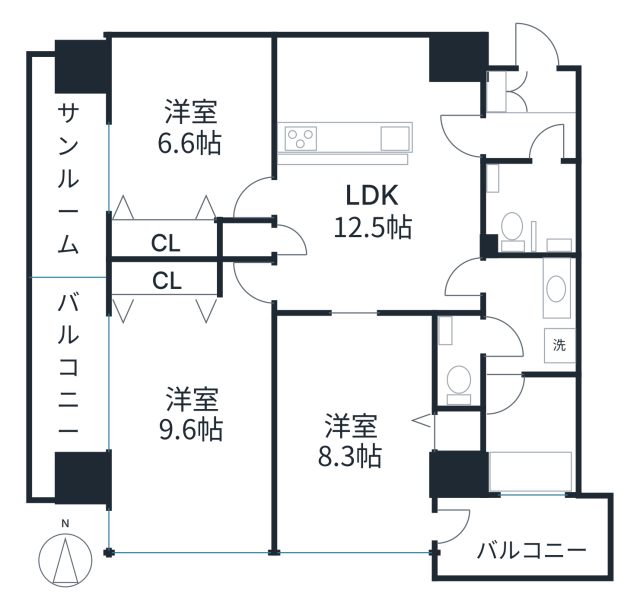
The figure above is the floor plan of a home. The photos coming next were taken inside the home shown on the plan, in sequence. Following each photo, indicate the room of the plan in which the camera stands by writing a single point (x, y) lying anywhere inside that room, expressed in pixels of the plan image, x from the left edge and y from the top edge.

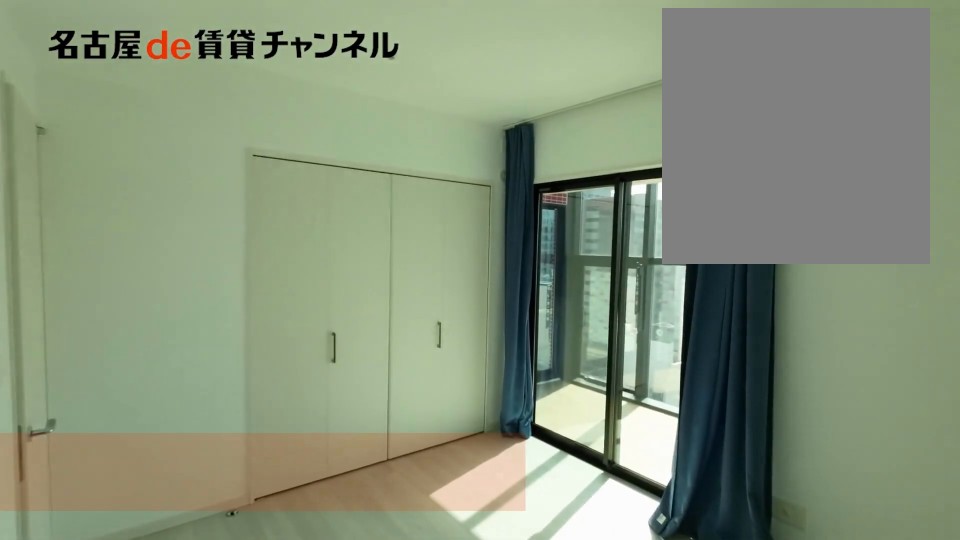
(192, 128)
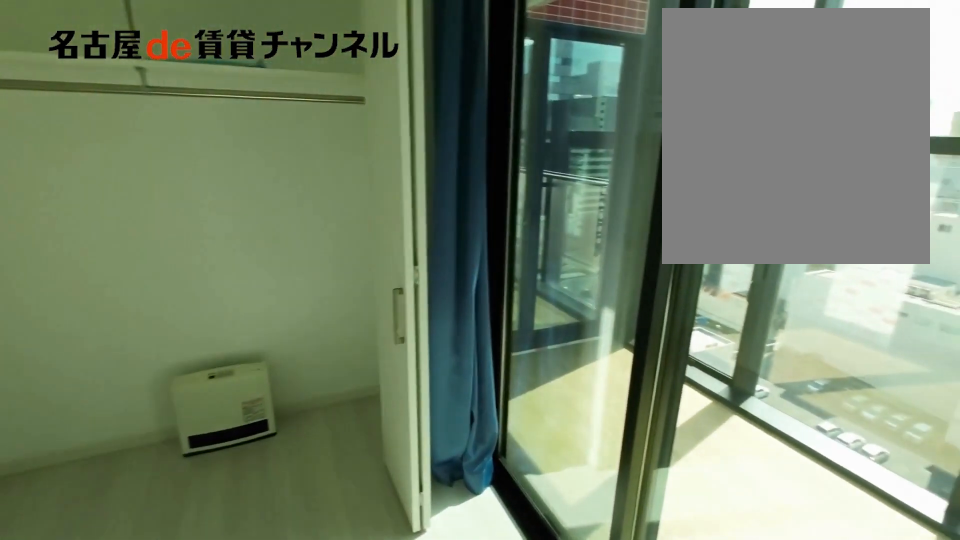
(191, 127)
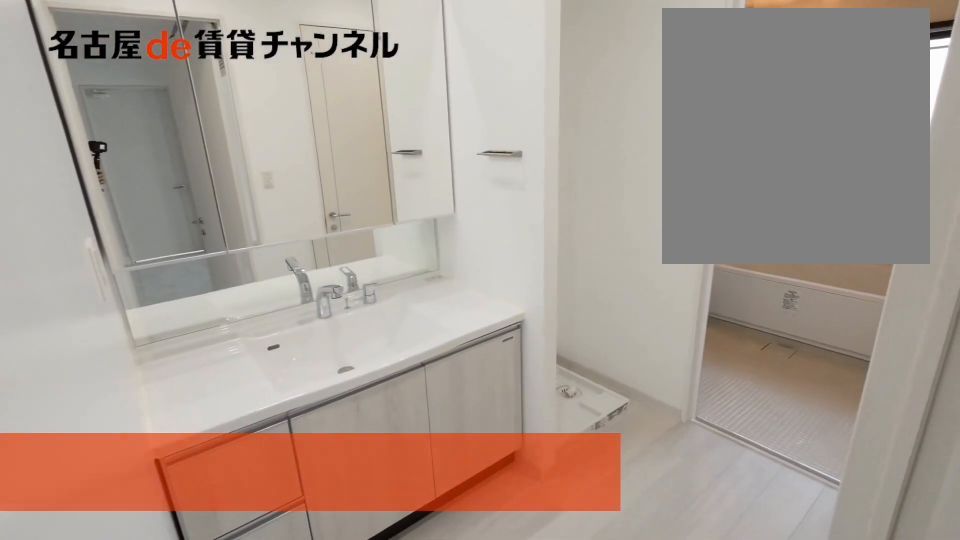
(529, 315)
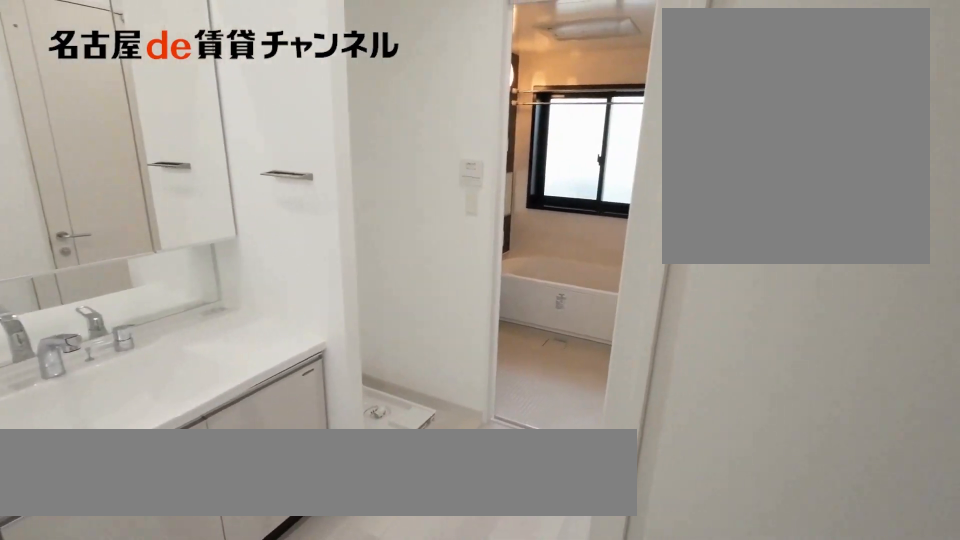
(529, 315)
